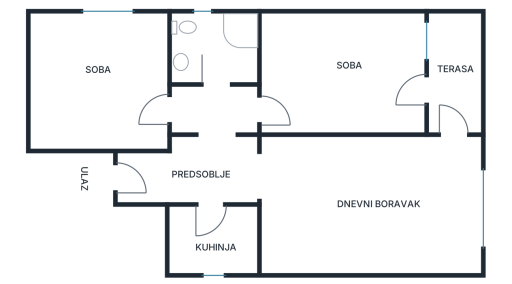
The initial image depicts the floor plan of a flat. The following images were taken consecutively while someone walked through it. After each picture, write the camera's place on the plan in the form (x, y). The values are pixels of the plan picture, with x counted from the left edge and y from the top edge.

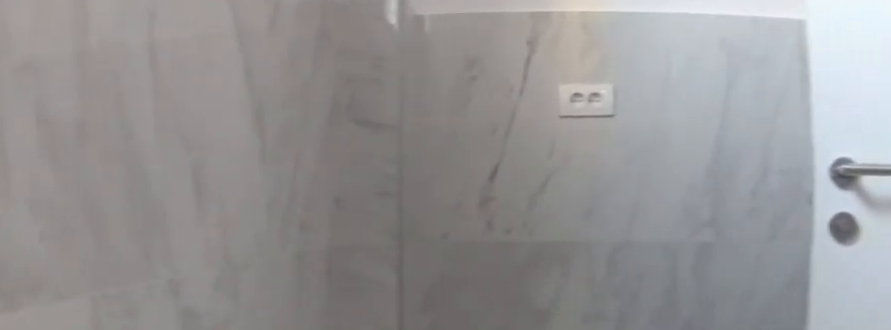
(227, 239)
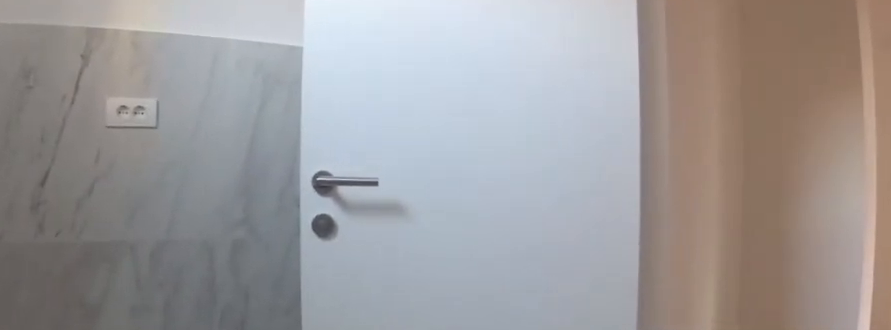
(226, 238)
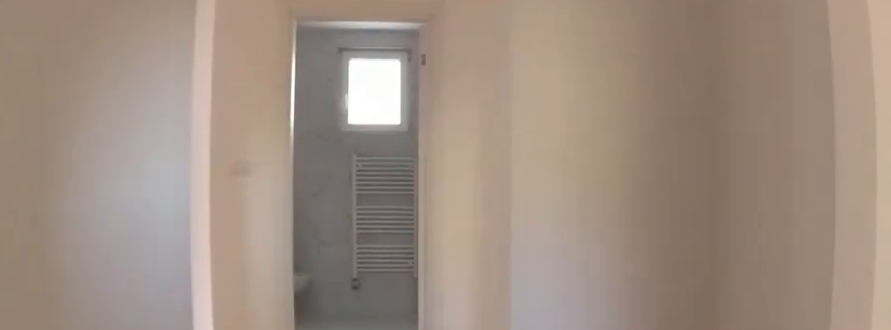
(227, 202)
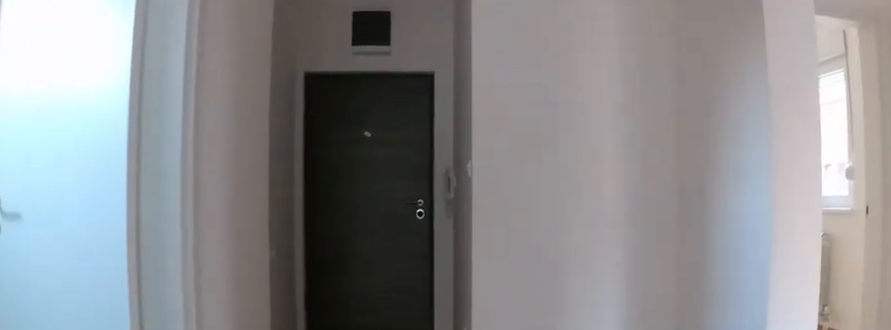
(268, 170)
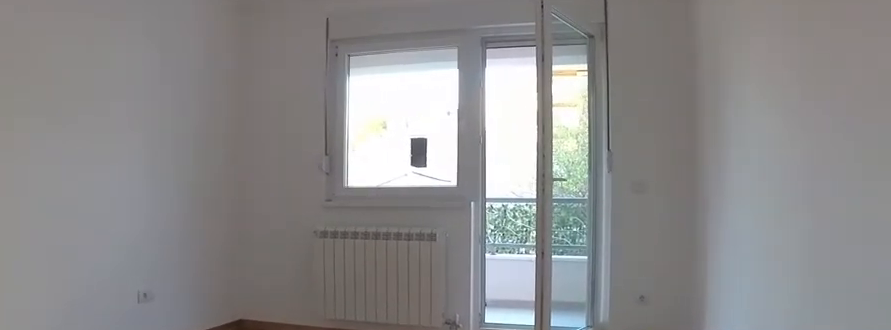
(252, 114)
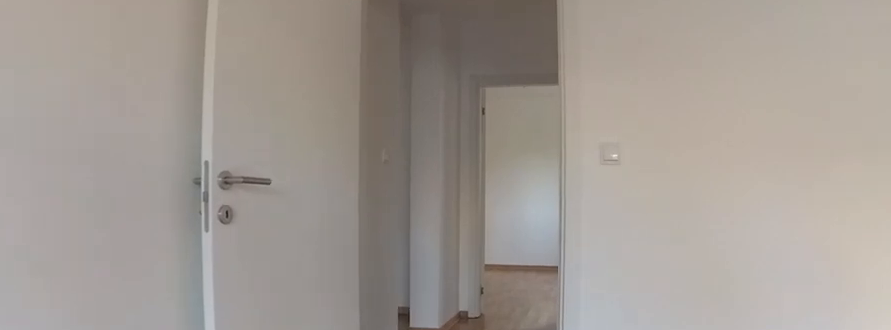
(402, 95)
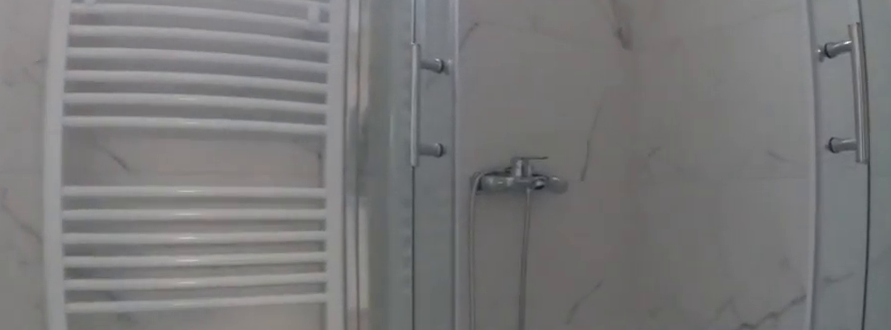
(210, 75)
